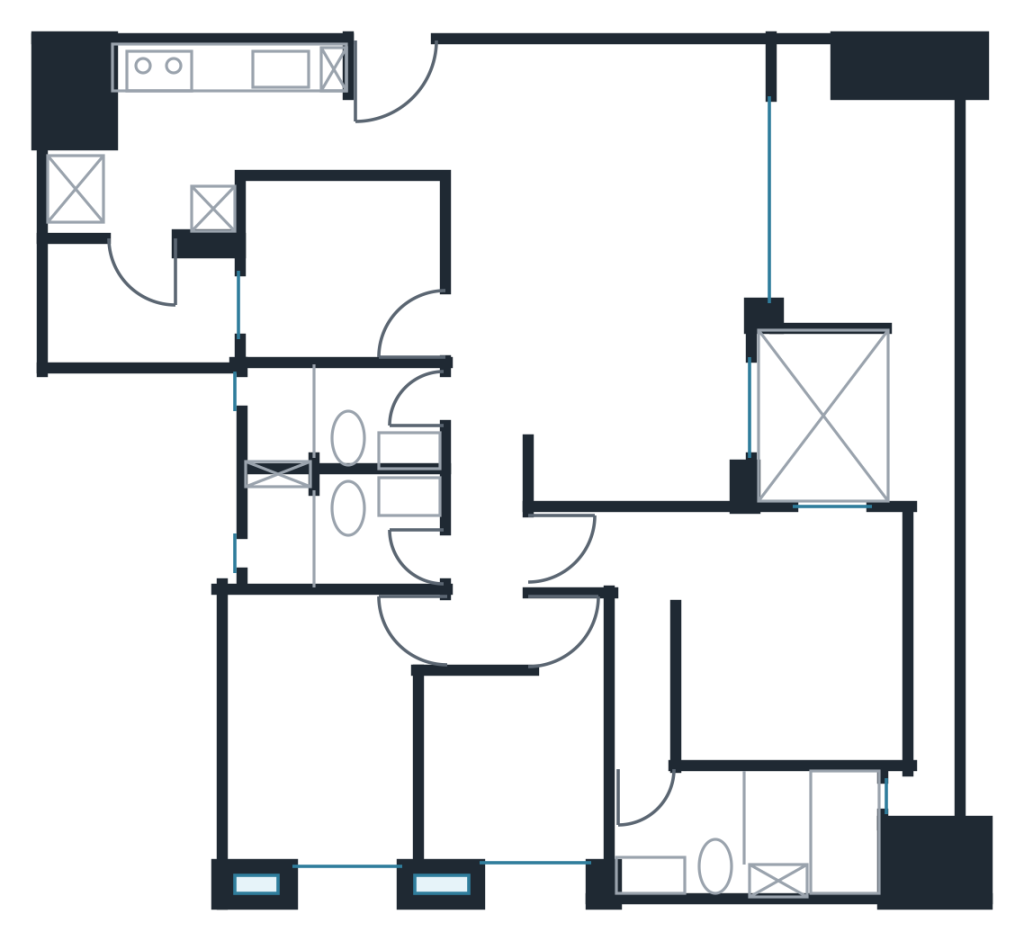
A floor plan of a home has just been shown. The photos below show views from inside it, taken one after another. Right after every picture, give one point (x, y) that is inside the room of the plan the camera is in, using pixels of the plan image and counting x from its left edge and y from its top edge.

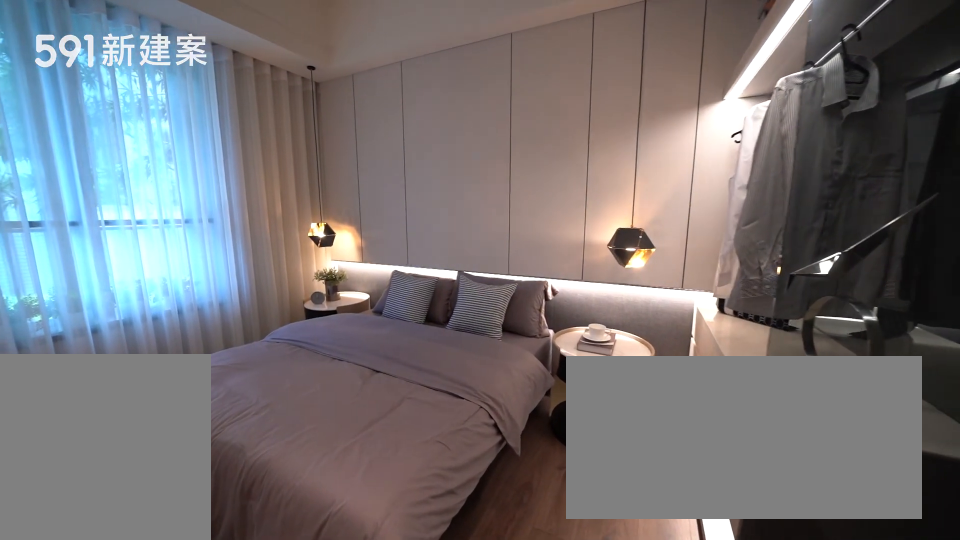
(316, 732)
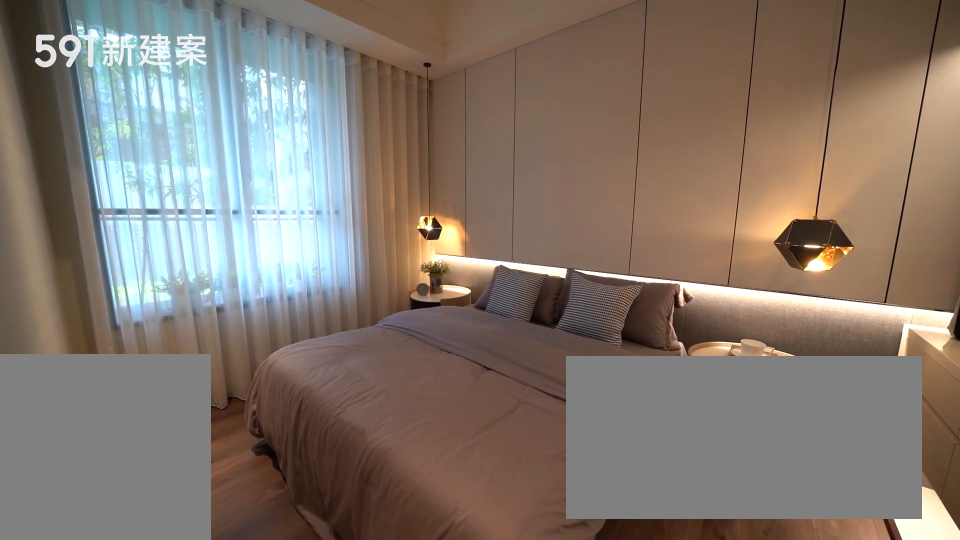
(316, 732)
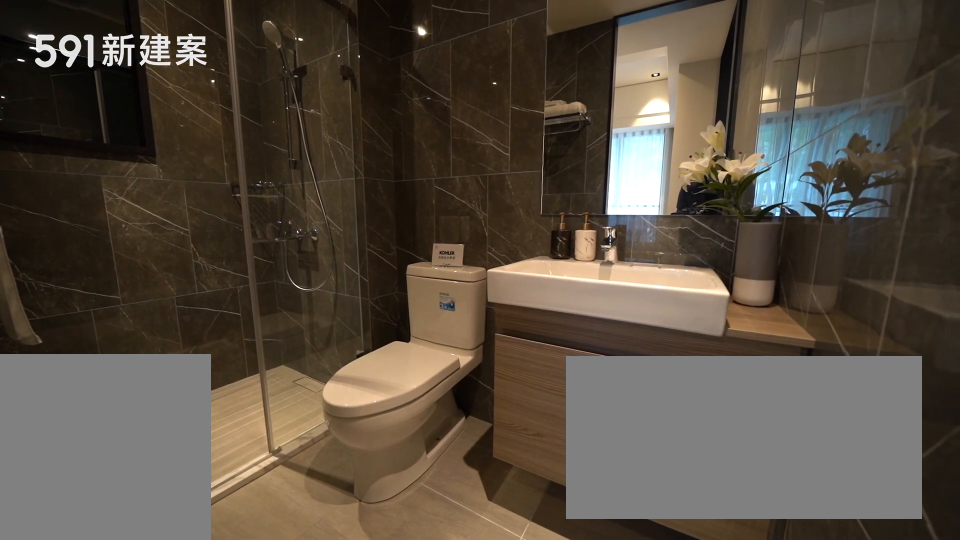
(330, 530)
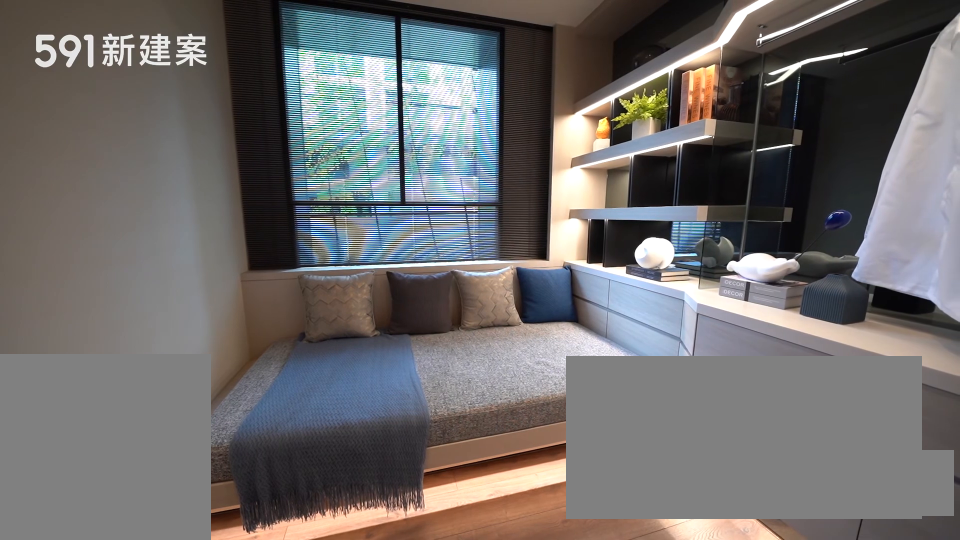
(519, 770)
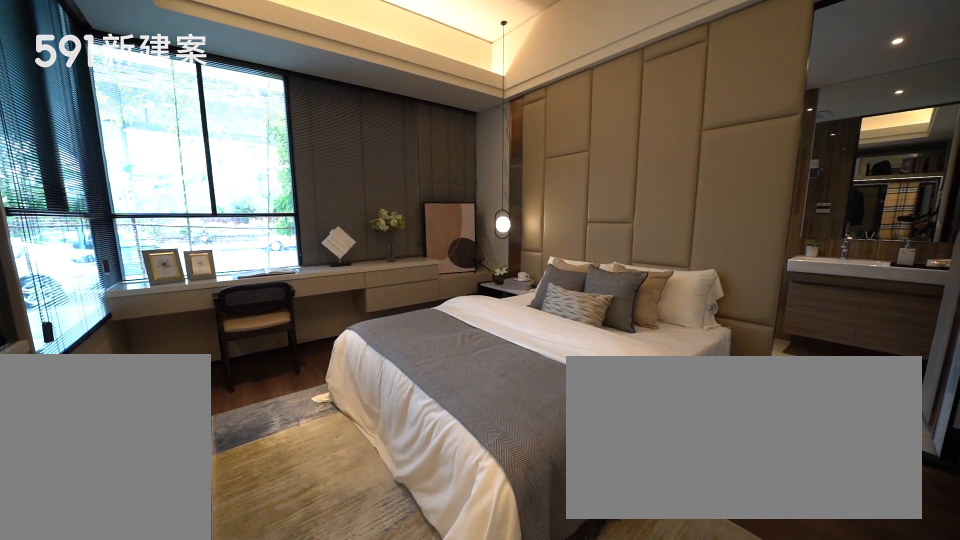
(750, 645)
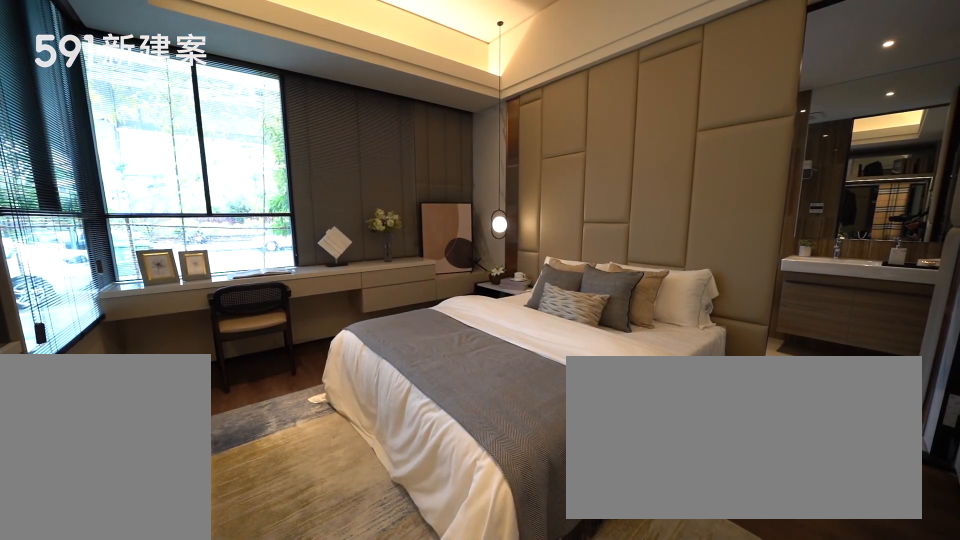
(750, 645)
